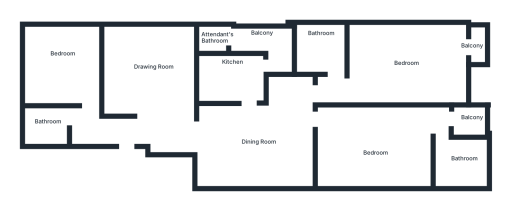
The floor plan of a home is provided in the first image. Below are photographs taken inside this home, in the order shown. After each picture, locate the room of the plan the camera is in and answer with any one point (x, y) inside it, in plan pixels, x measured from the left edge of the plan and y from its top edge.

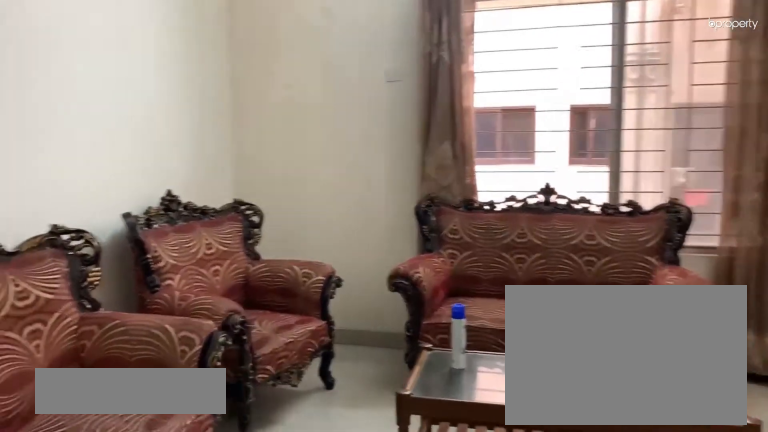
(146, 79)
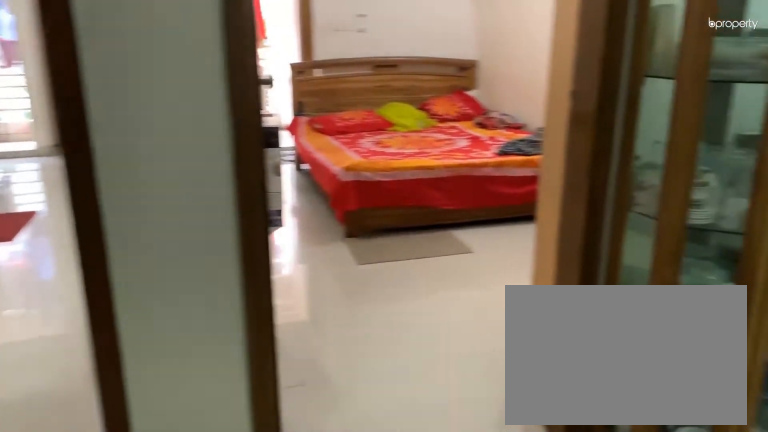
(256, 147)
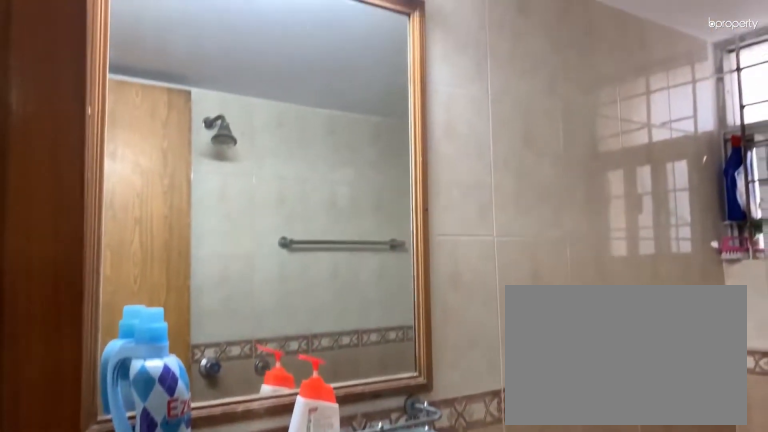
(47, 122)
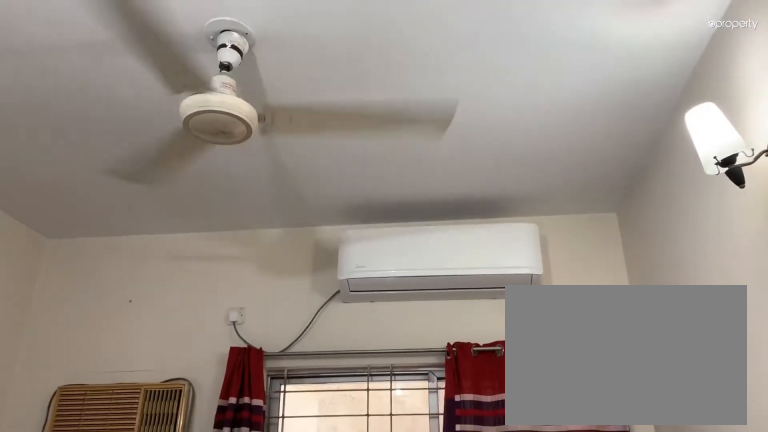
(68, 68)
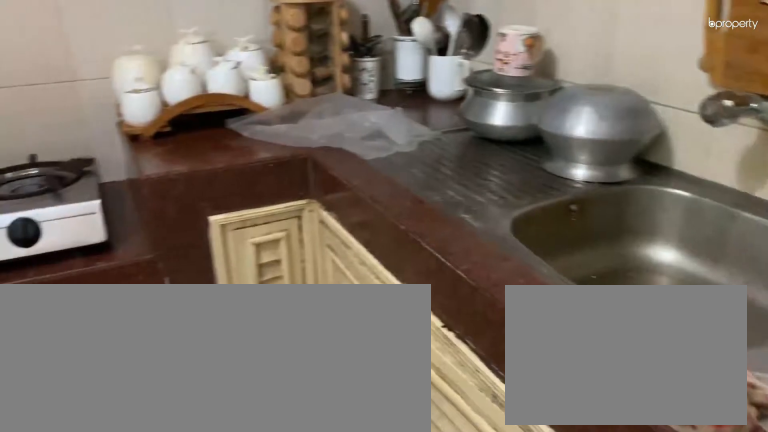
(240, 75)
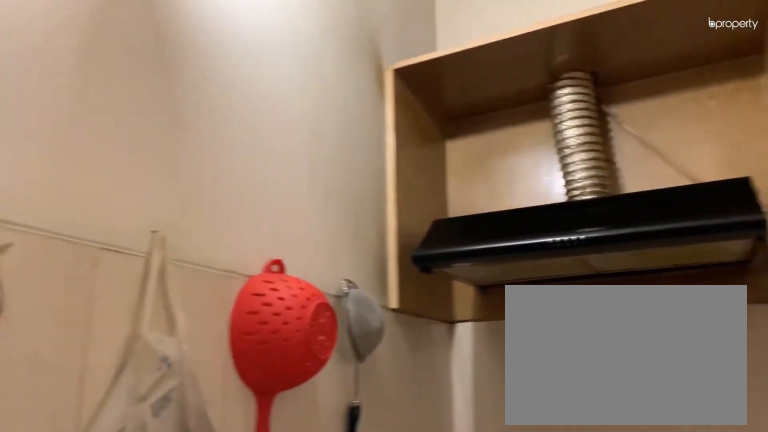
(240, 75)
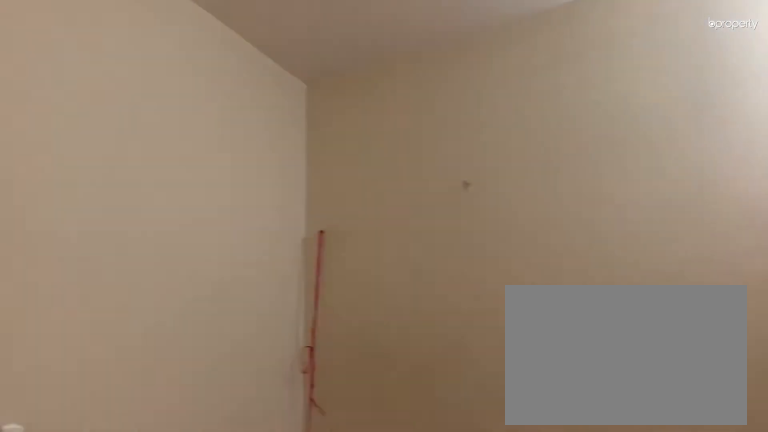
(379, 141)
